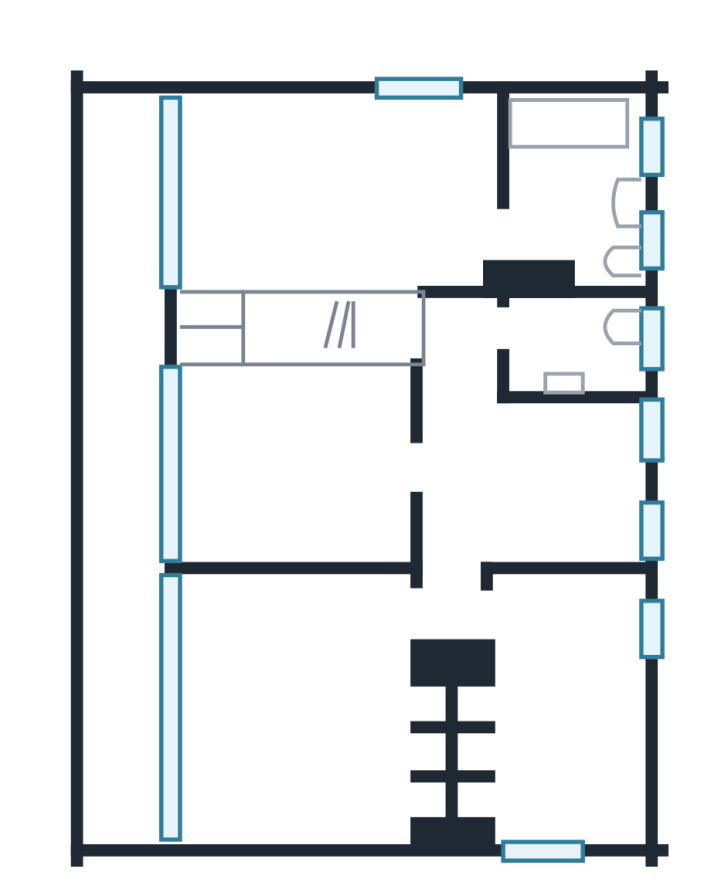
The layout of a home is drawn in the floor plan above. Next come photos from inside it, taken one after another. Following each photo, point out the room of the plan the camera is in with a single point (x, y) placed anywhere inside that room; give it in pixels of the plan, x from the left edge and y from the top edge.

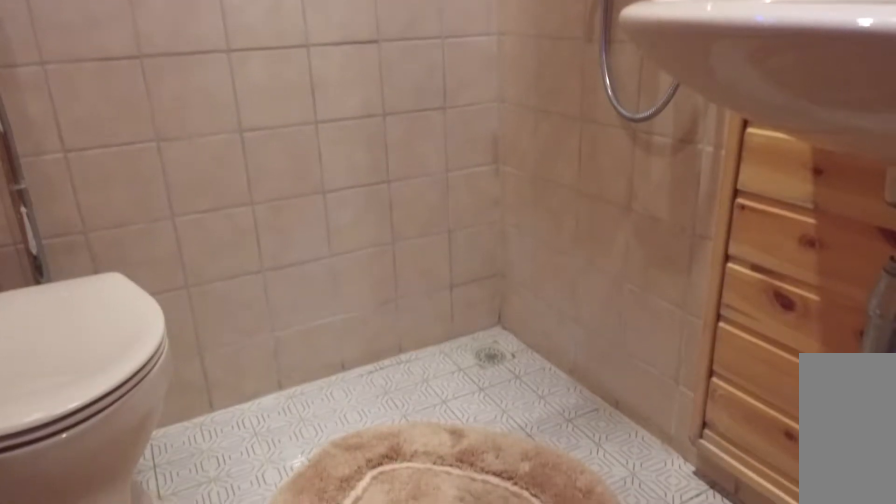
(572, 346)
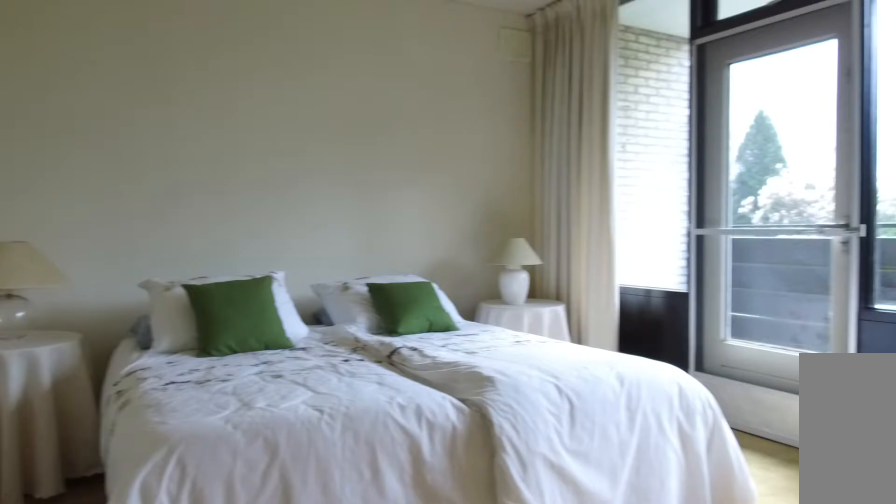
(301, 708)
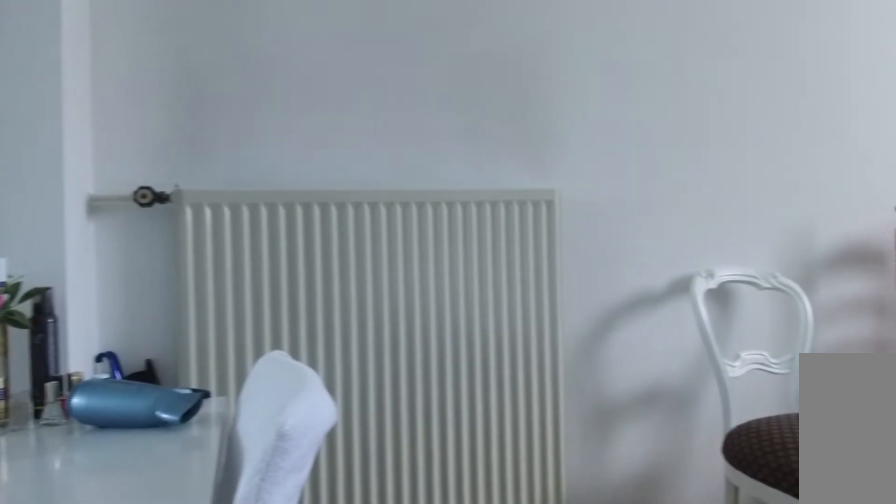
(567, 708)
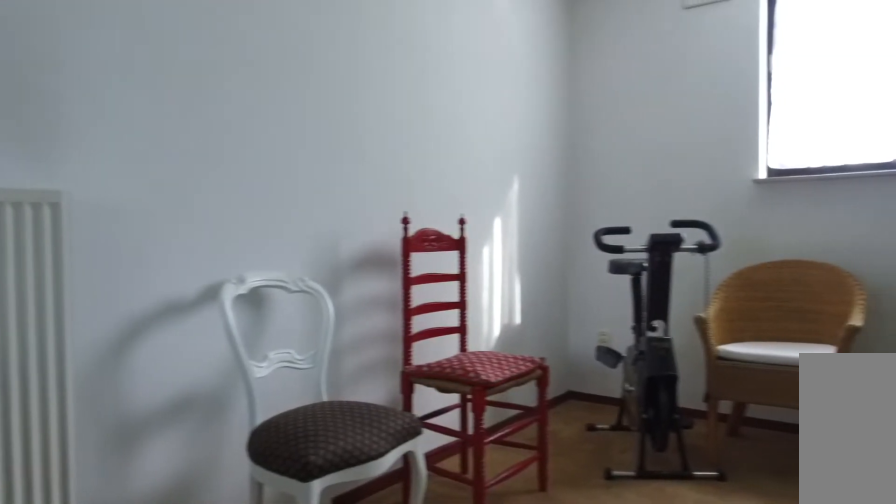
(567, 708)
